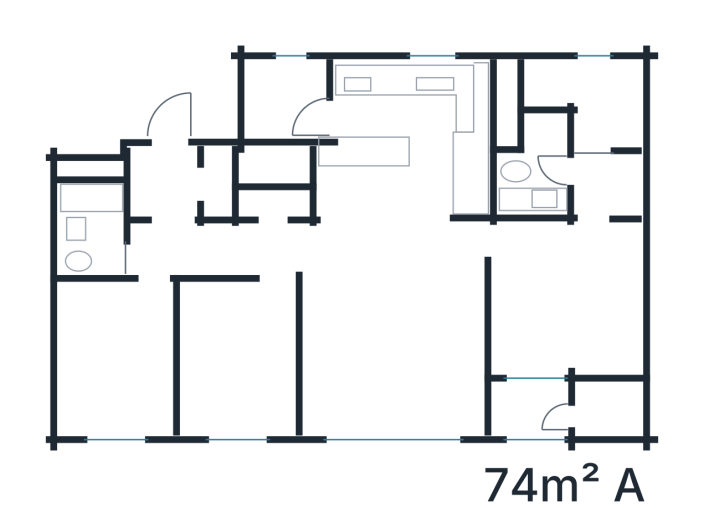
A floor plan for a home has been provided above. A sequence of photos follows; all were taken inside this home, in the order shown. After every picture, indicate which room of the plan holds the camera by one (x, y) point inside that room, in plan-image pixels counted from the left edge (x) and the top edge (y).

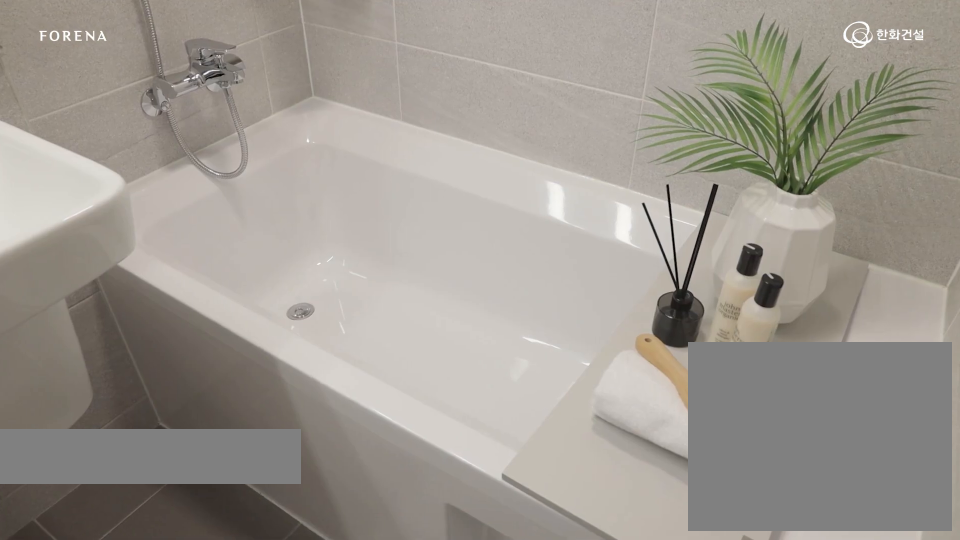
(118, 254)
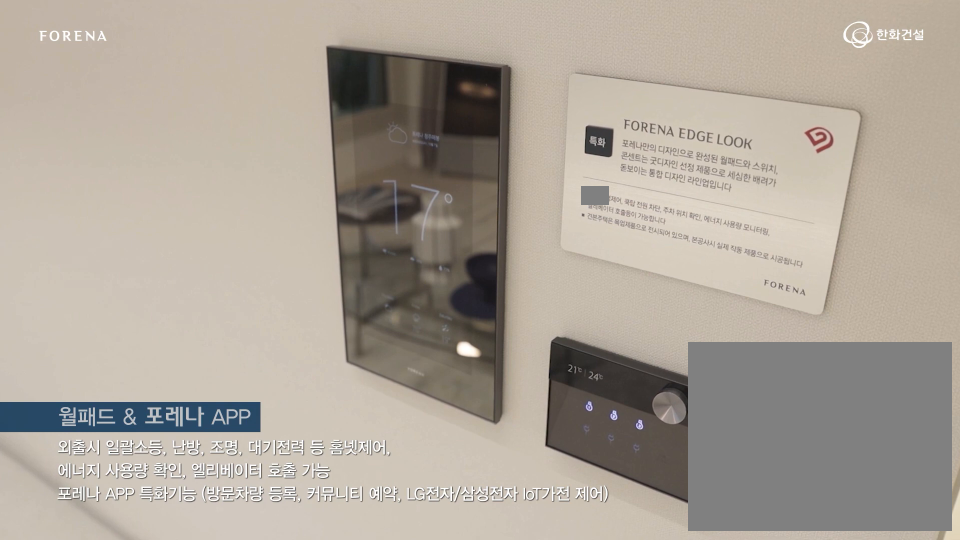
(399, 339)
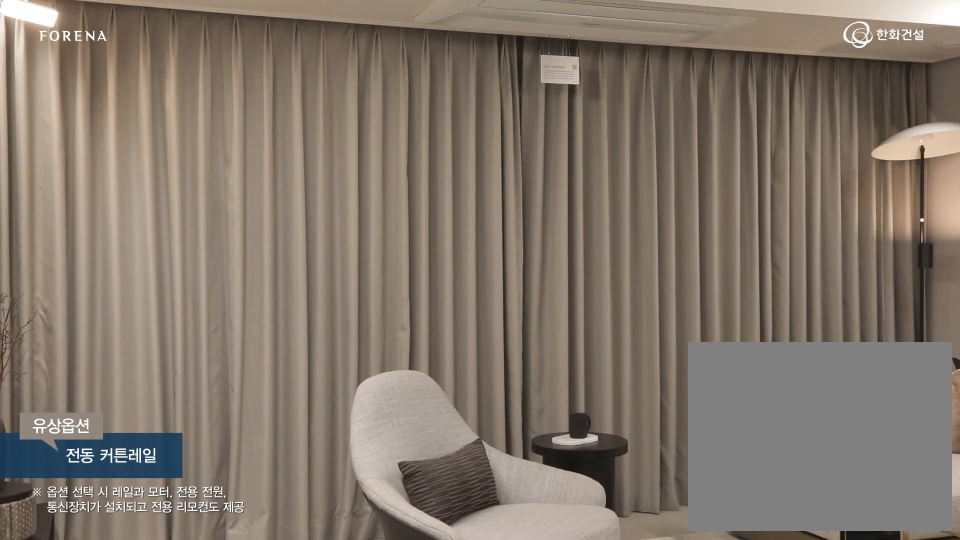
(399, 339)
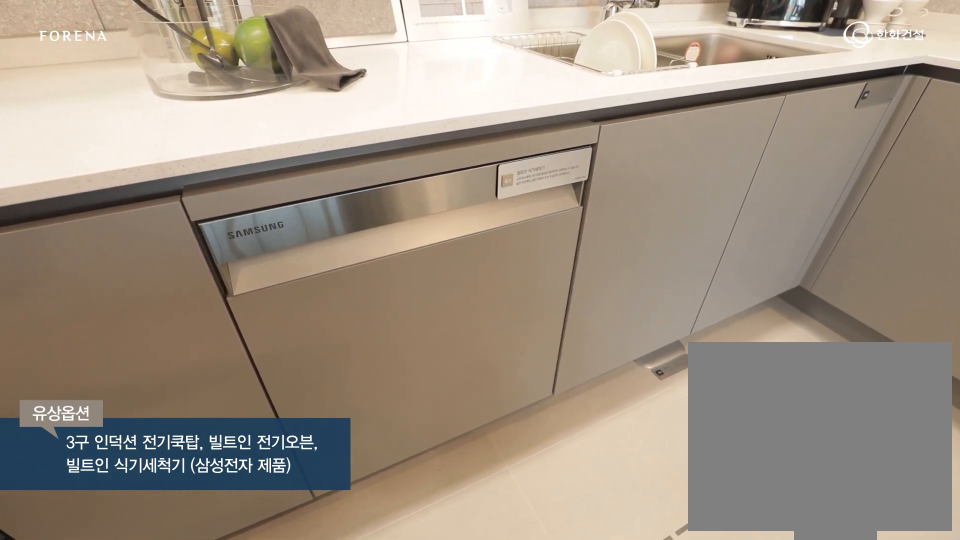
(386, 197)
